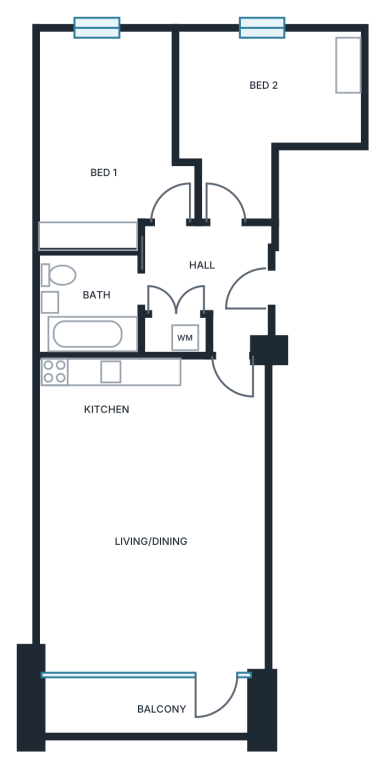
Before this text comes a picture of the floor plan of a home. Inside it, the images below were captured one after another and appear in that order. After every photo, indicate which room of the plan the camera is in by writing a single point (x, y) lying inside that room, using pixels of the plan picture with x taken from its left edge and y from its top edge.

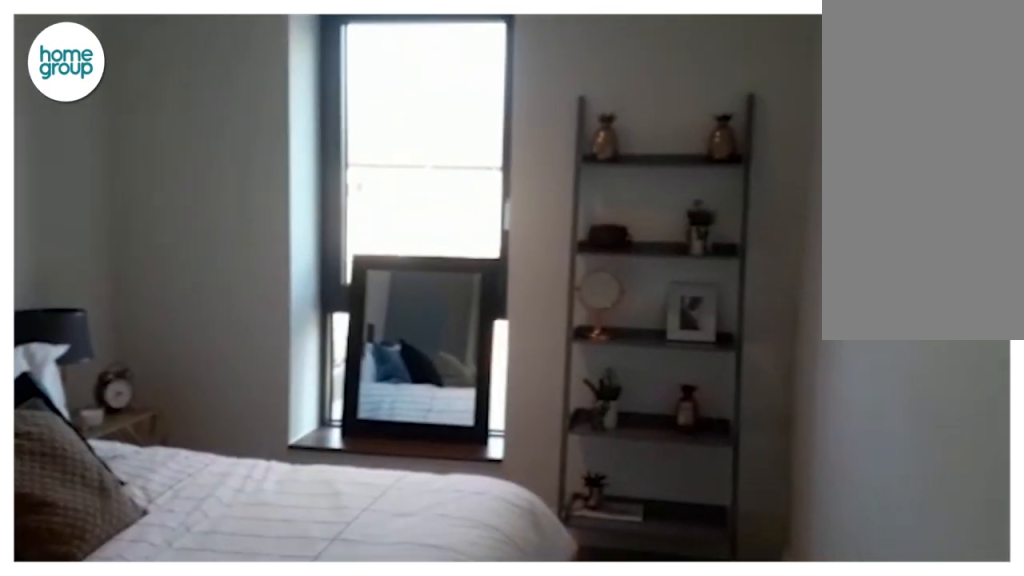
(111, 135)
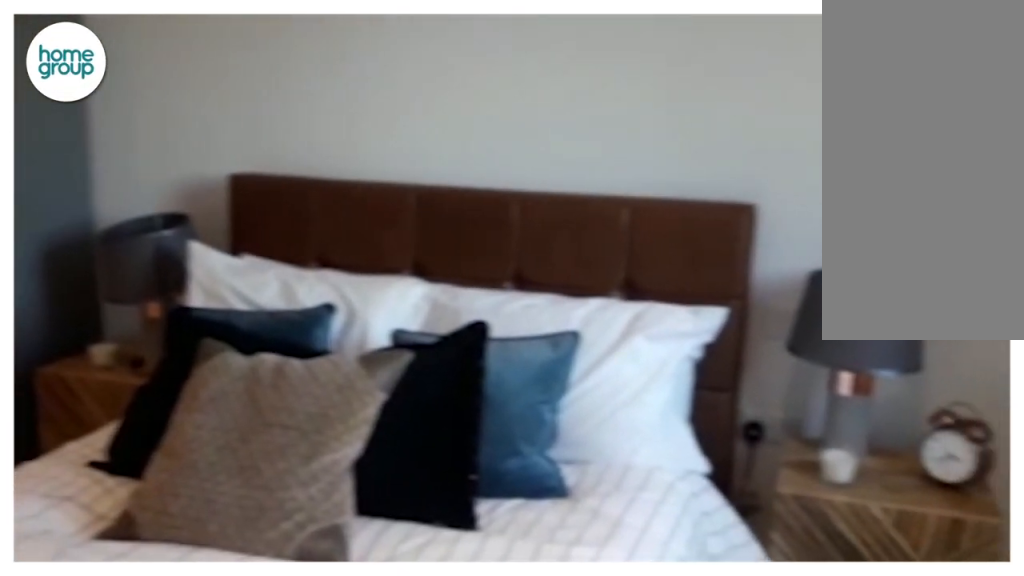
(111, 135)
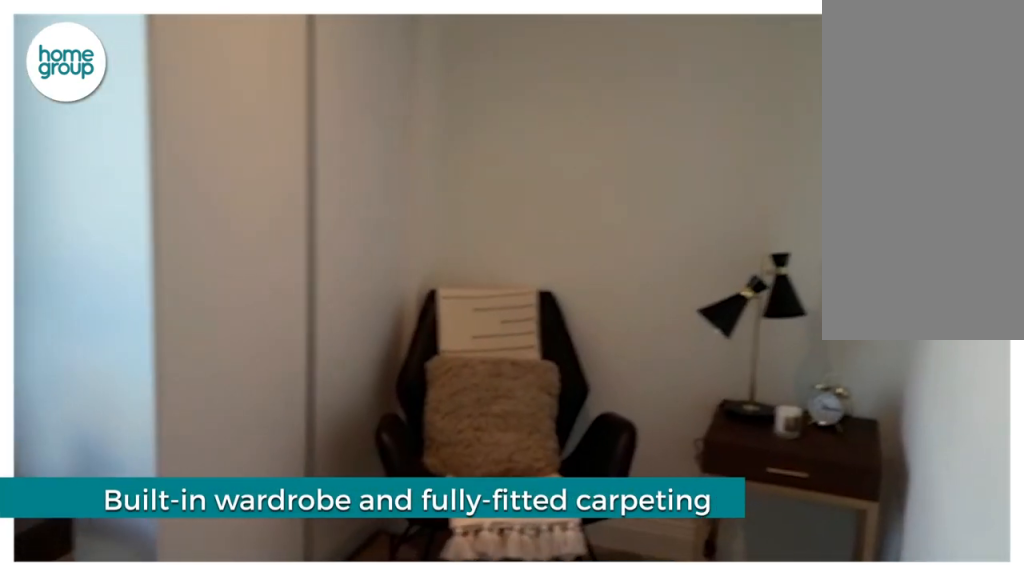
(255, 115)
